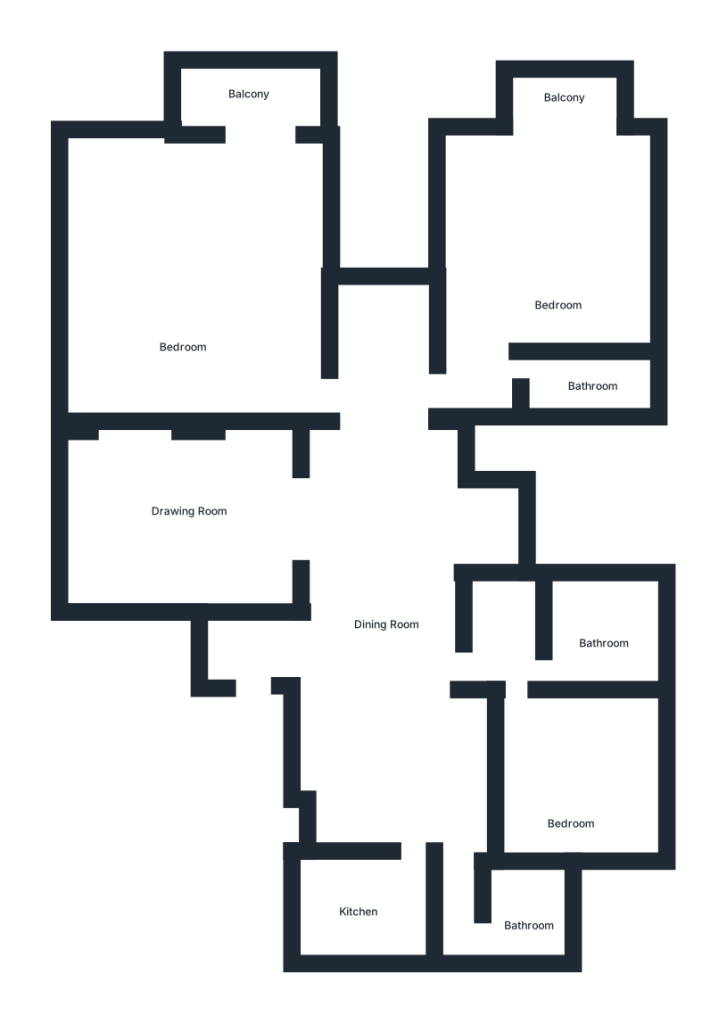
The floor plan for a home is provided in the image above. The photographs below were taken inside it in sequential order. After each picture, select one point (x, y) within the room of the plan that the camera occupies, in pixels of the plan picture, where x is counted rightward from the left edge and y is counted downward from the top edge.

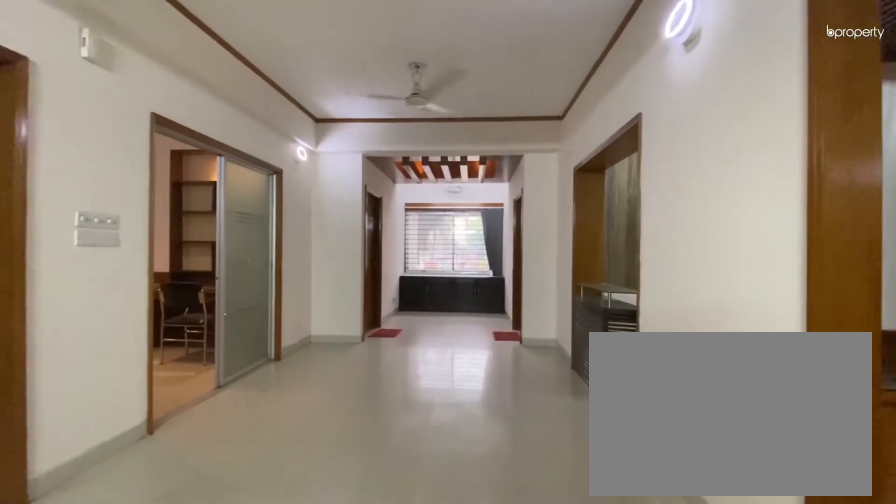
(384, 626)
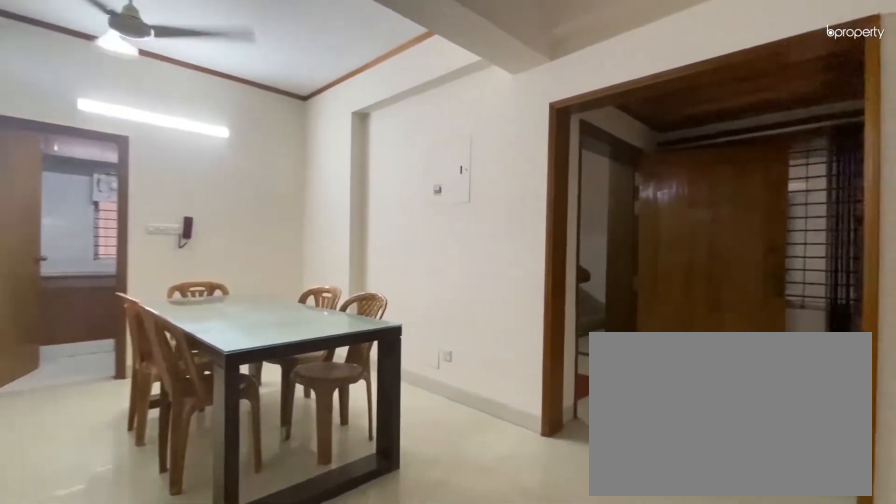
(384, 626)
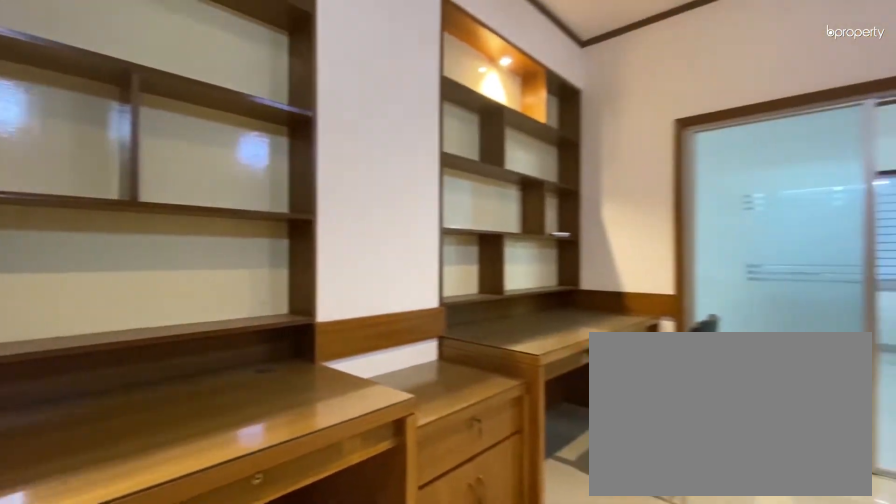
(196, 507)
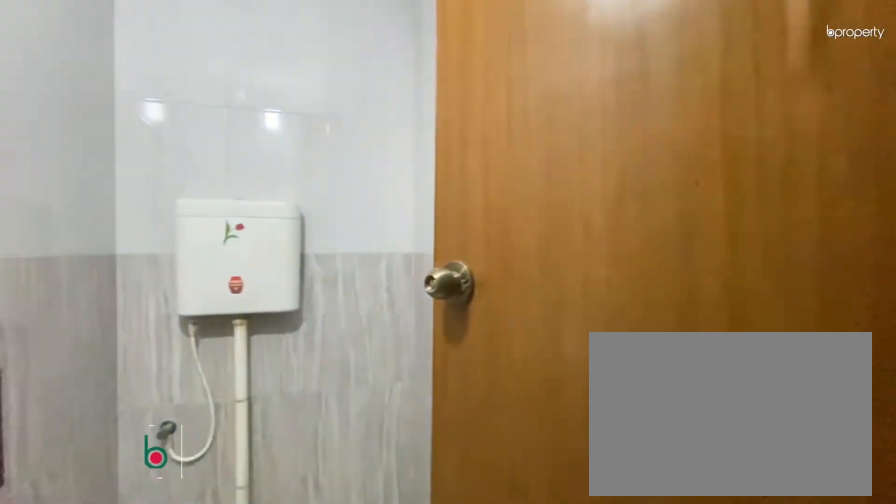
(524, 913)
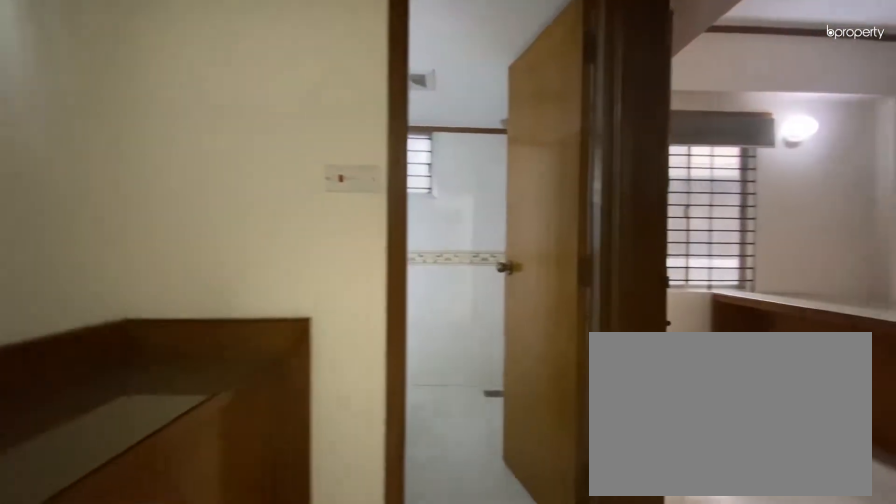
(499, 660)
